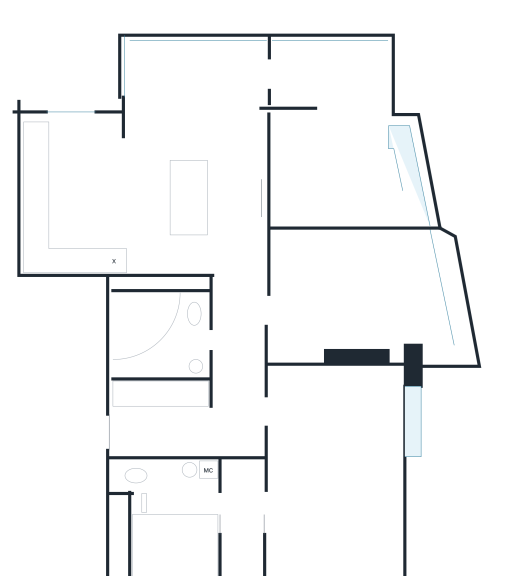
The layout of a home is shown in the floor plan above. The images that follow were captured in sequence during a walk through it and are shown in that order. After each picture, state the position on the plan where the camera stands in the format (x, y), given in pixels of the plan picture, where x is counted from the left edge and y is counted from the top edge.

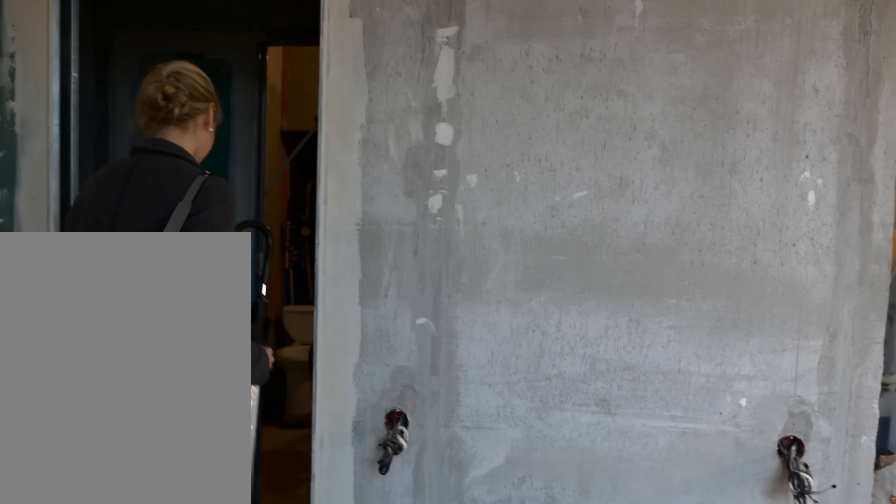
(357, 482)
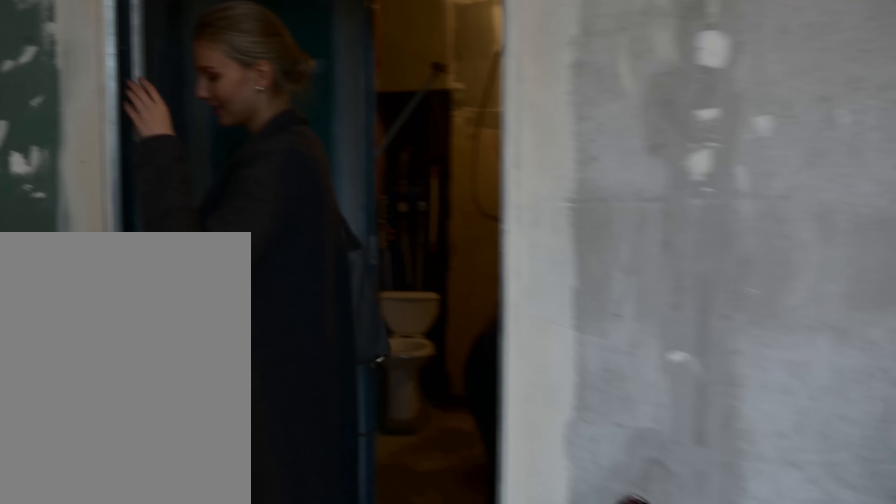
(317, 487)
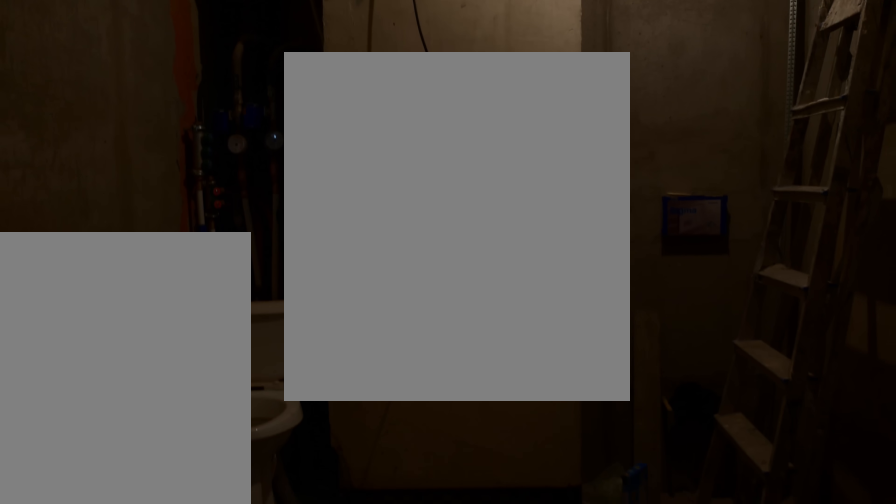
(214, 500)
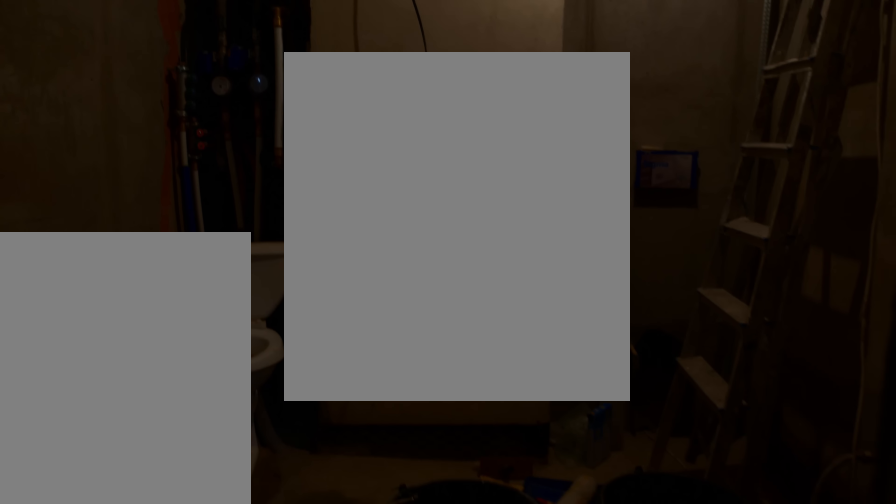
(214, 500)
